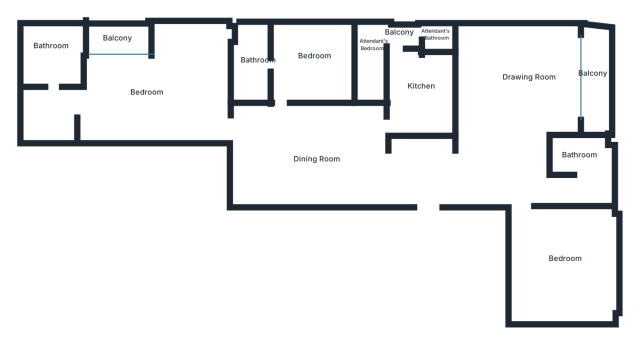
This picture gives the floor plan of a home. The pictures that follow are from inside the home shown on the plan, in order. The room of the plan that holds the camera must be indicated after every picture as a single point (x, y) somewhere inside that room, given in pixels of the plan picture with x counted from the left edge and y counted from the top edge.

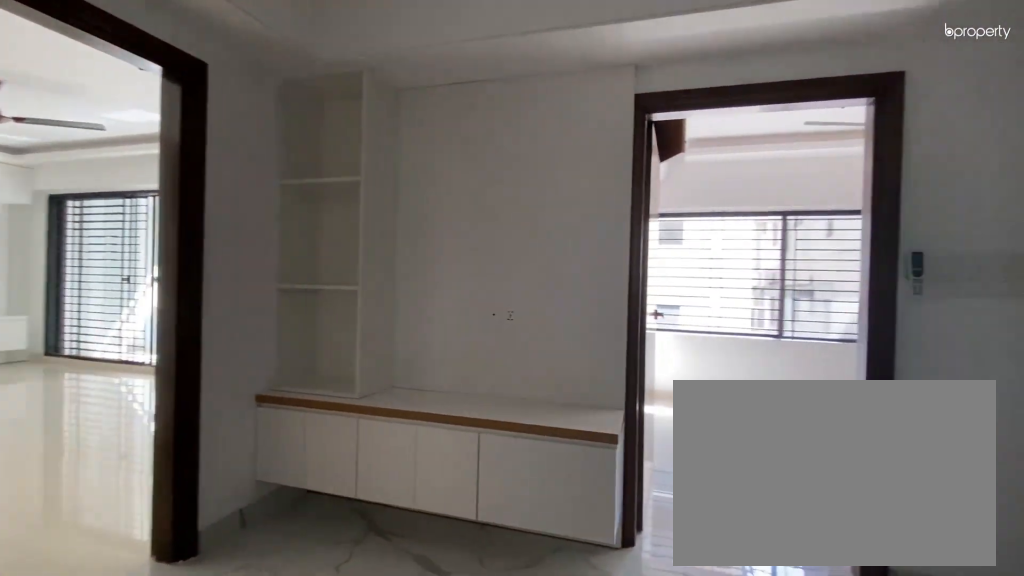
(307, 164)
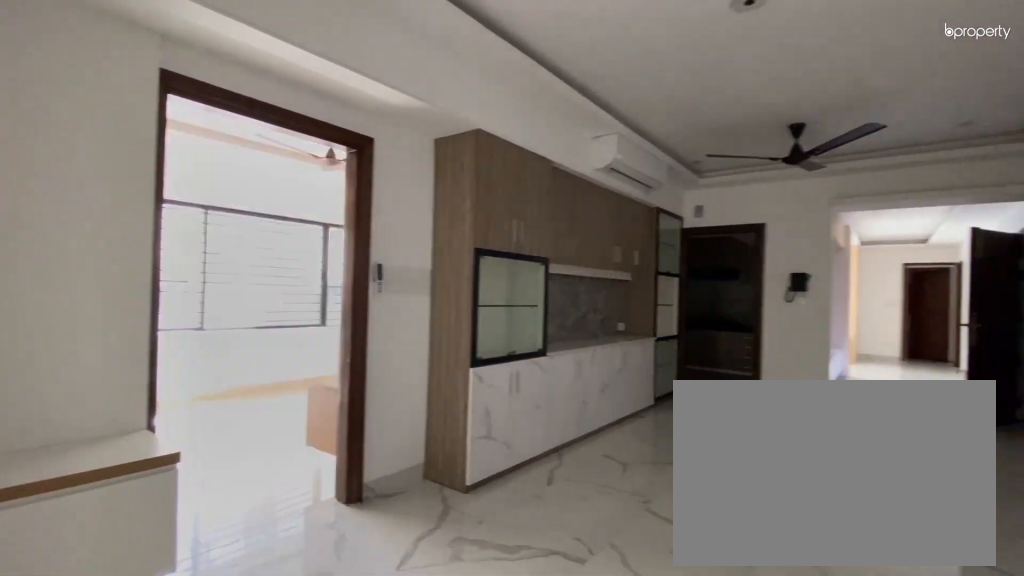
(307, 164)
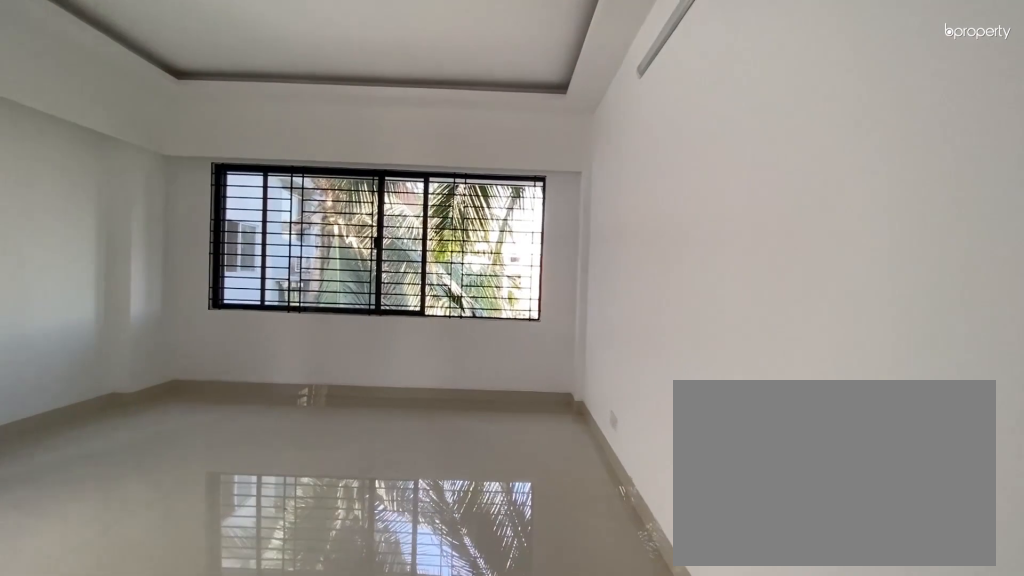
(561, 257)
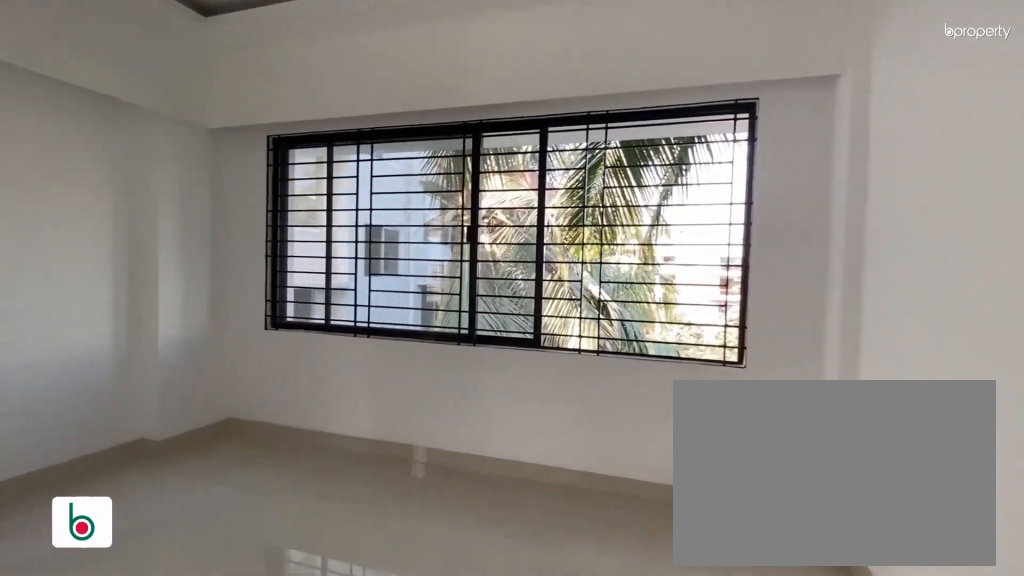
(561, 257)
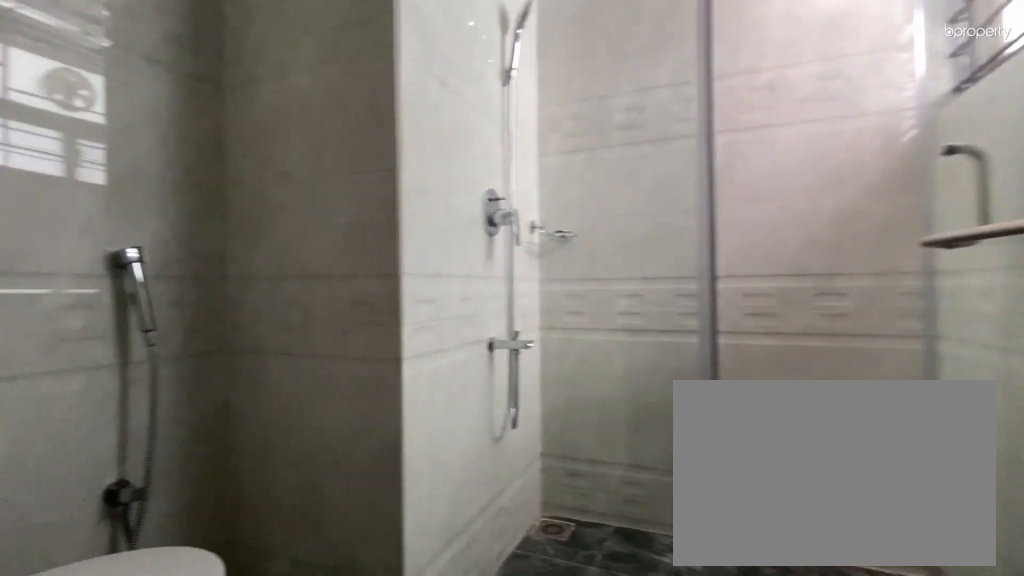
(587, 159)
